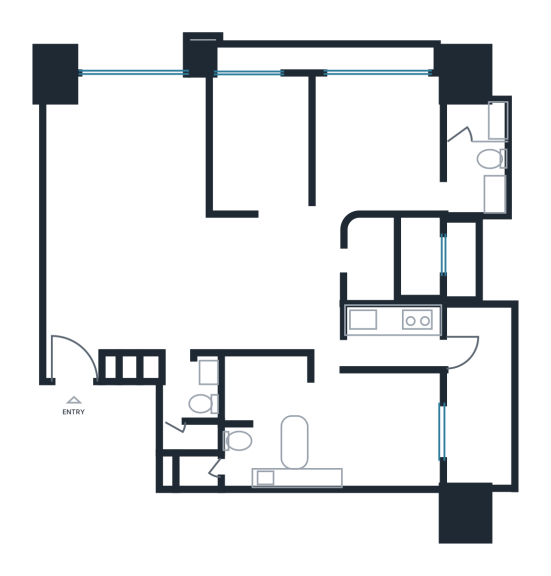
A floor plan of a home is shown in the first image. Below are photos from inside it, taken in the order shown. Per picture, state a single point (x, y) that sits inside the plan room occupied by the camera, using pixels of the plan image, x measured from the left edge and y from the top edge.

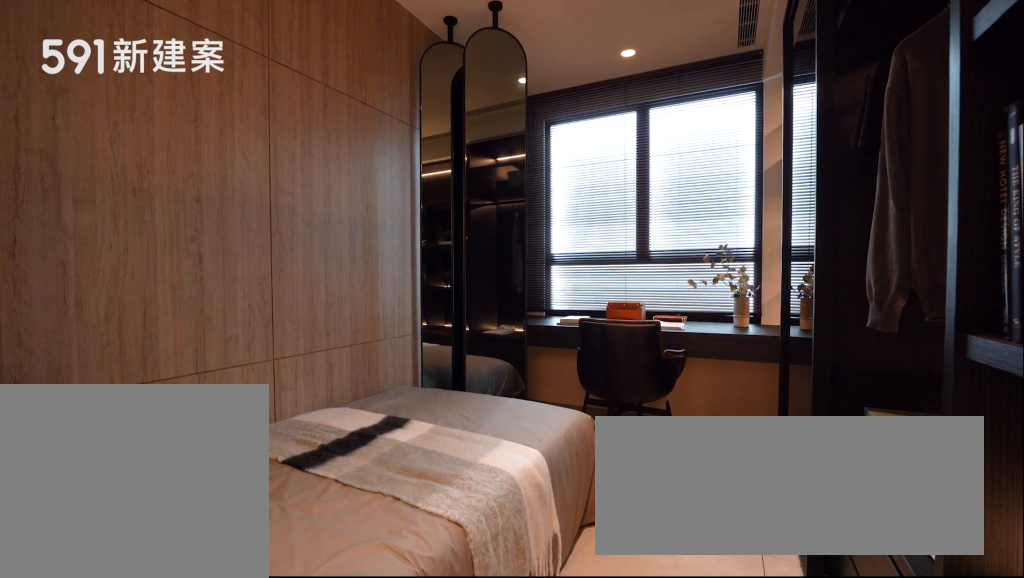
(256, 141)
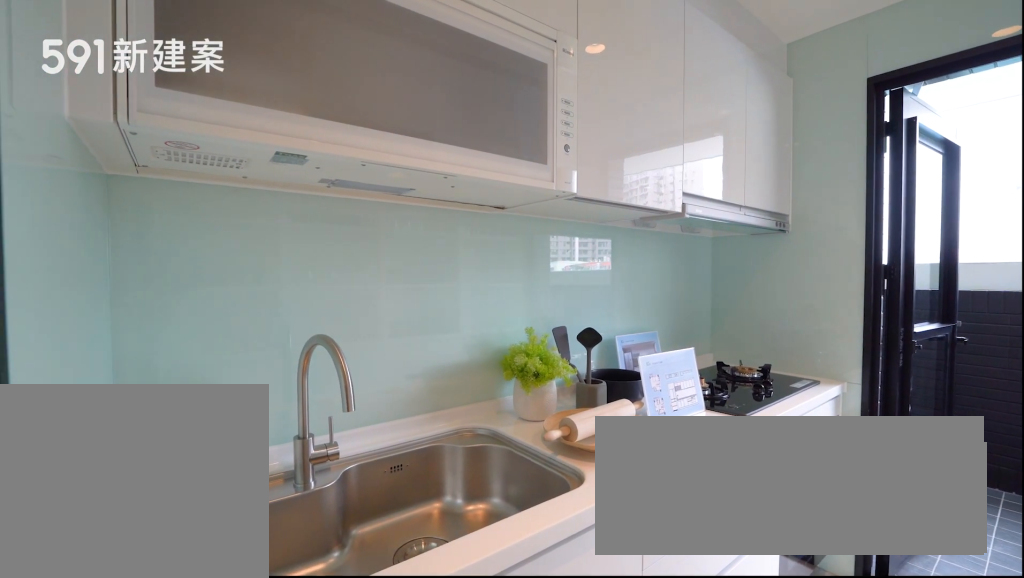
(394, 342)
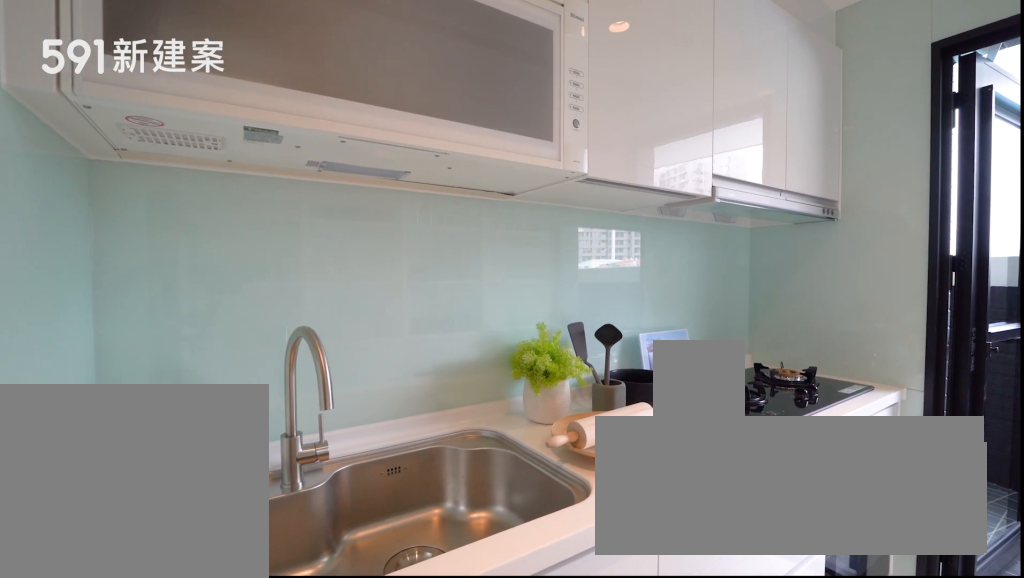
(394, 342)
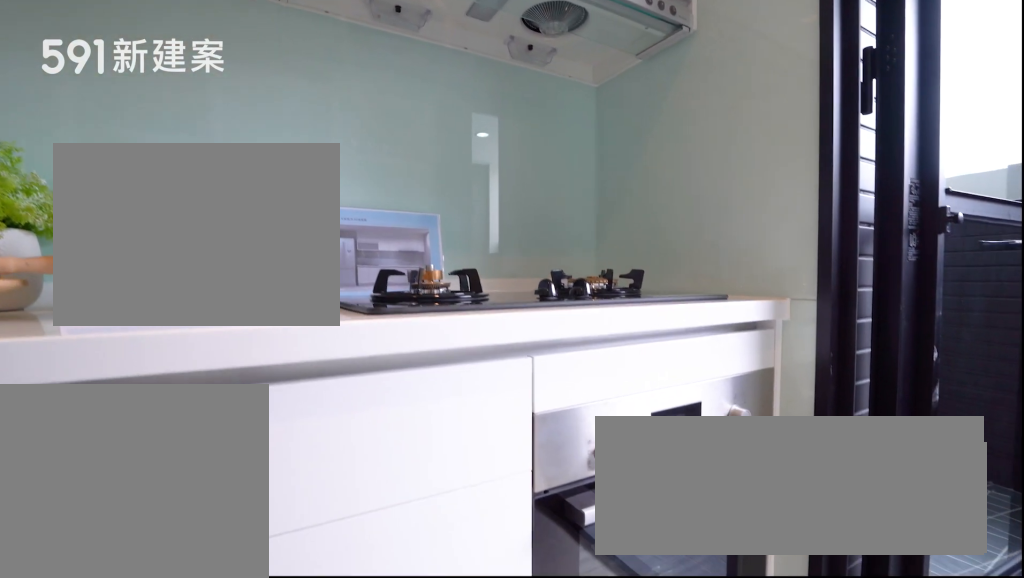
(394, 342)
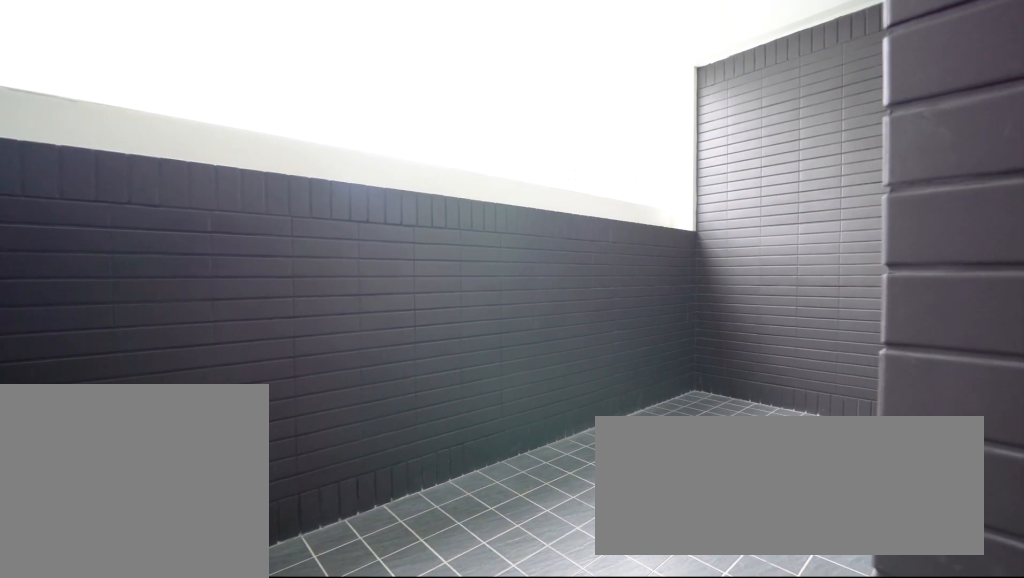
(477, 400)
